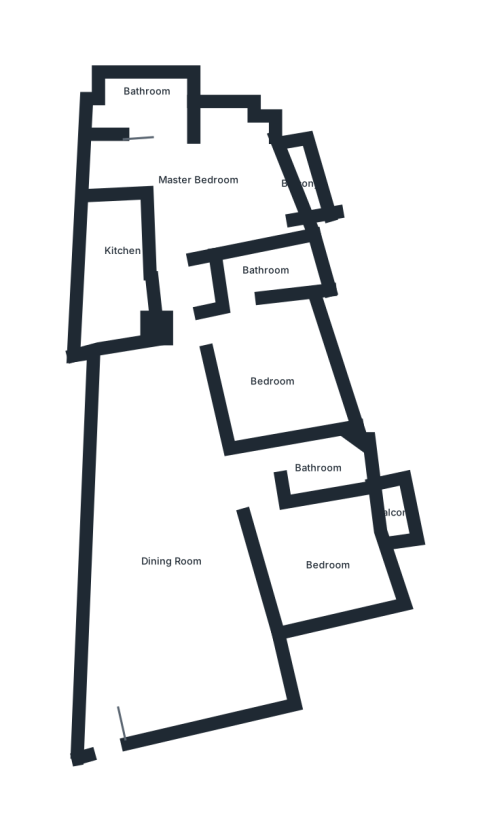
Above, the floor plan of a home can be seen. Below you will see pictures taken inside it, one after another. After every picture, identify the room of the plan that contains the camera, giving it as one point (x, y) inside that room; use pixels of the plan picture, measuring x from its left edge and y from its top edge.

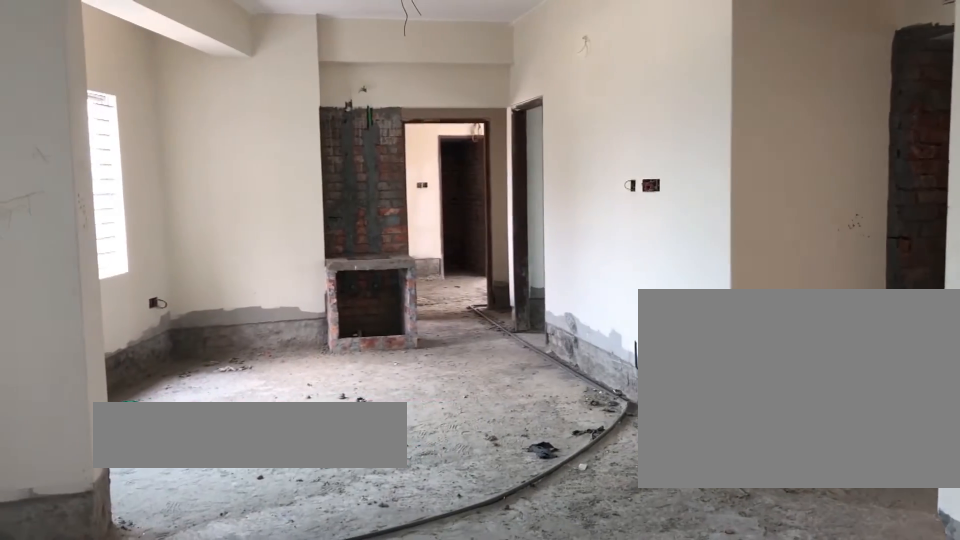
(142, 557)
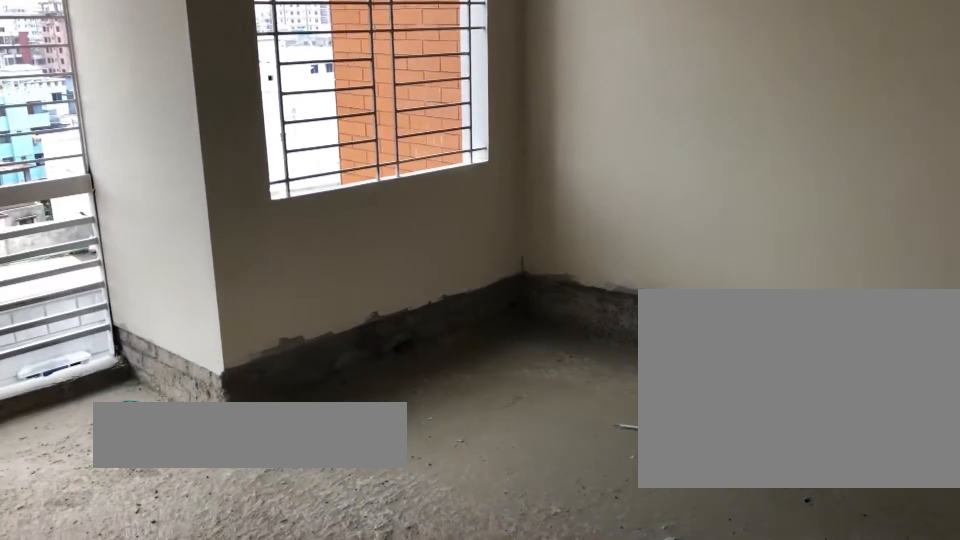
(333, 575)
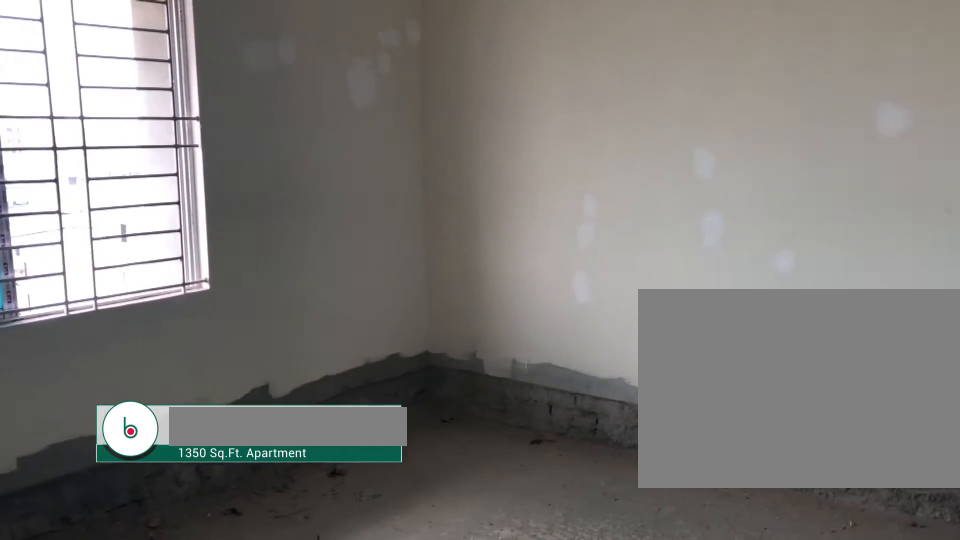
(268, 375)
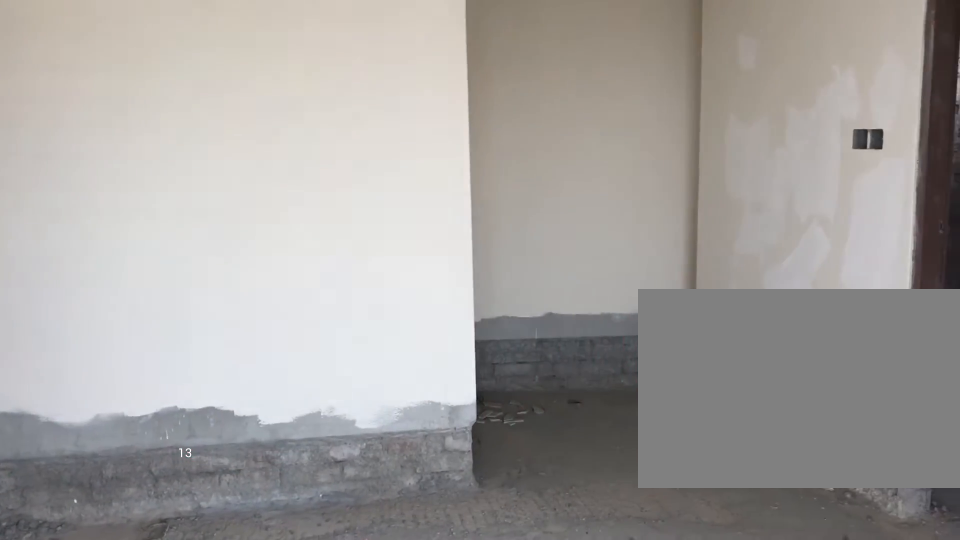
(209, 195)
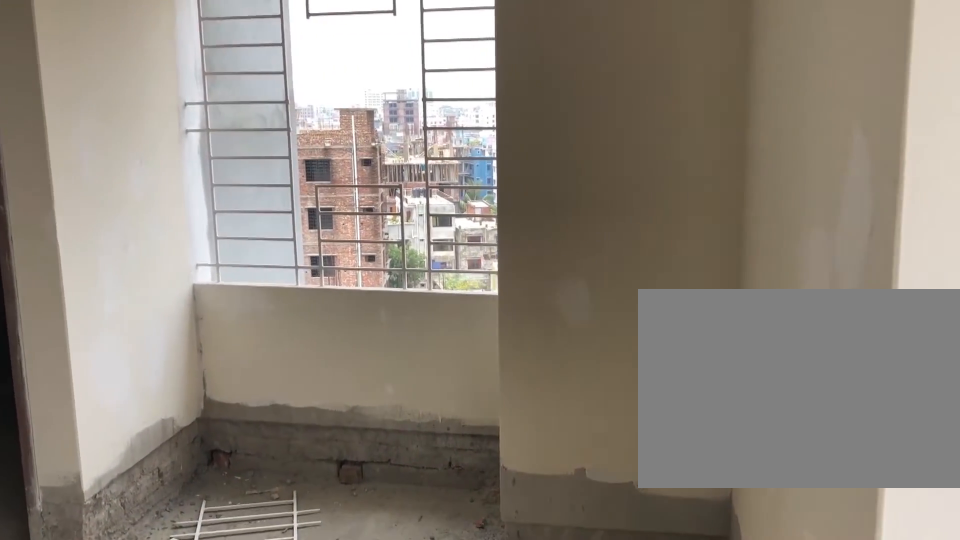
(209, 195)
